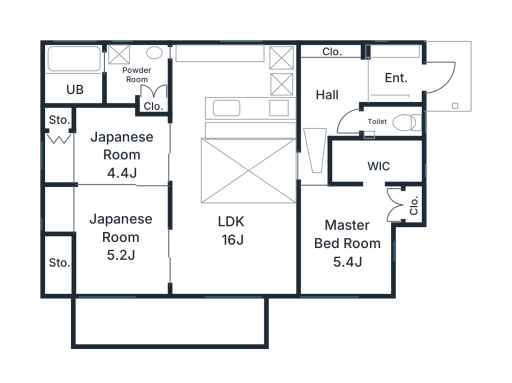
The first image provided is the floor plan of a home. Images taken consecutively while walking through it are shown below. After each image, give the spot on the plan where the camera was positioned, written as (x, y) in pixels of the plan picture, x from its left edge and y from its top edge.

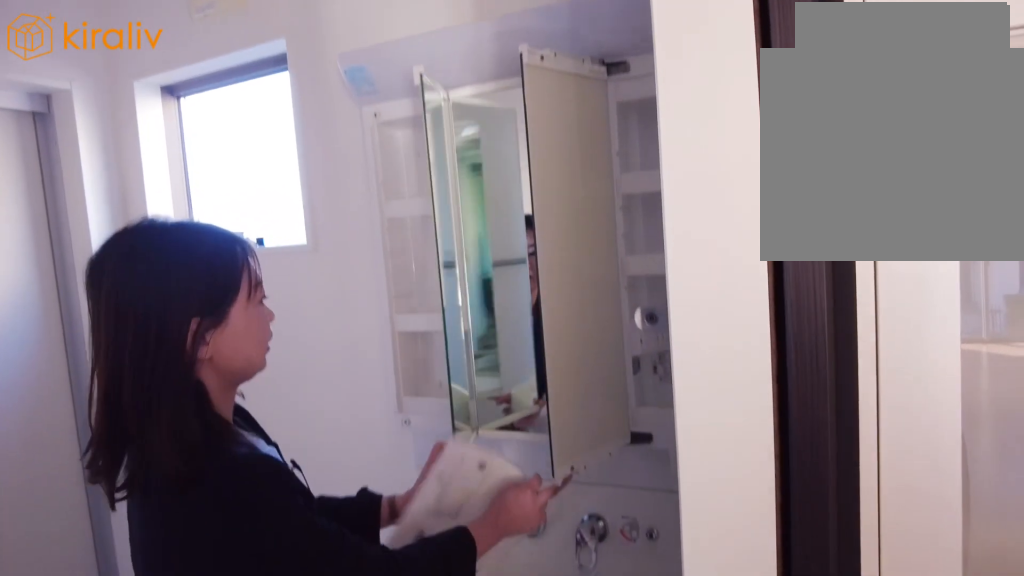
(129, 90)
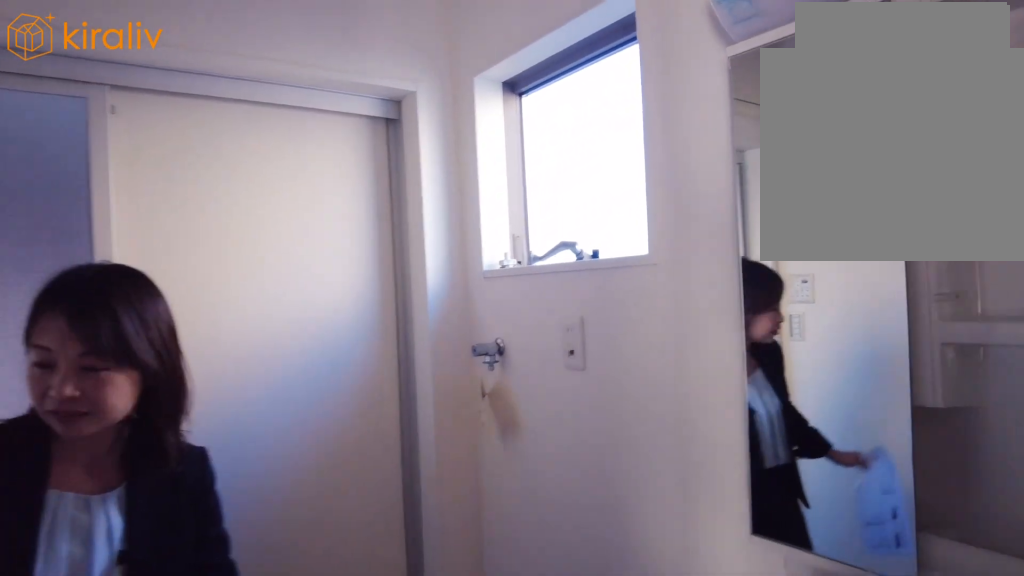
(118, 87)
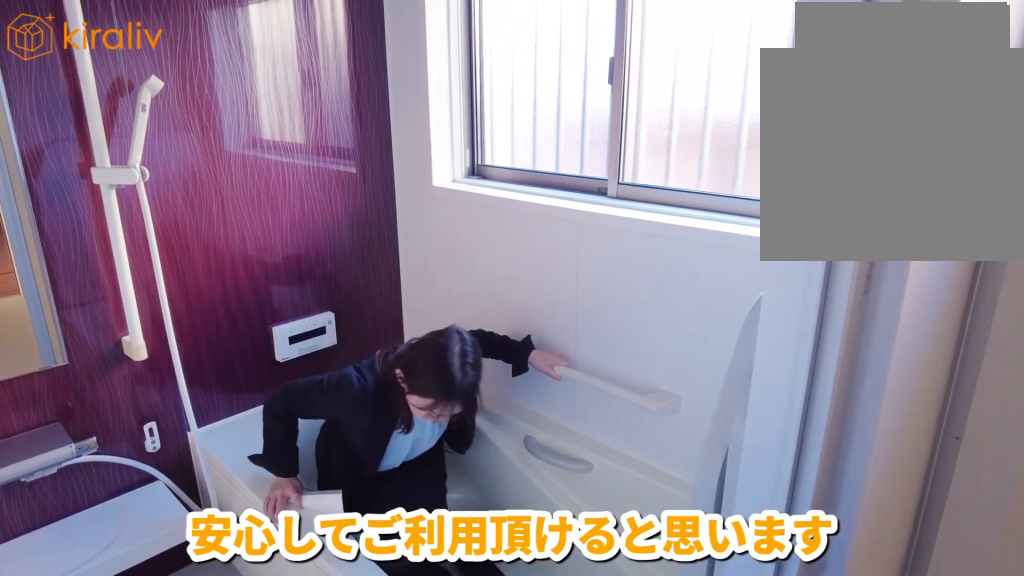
(78, 90)
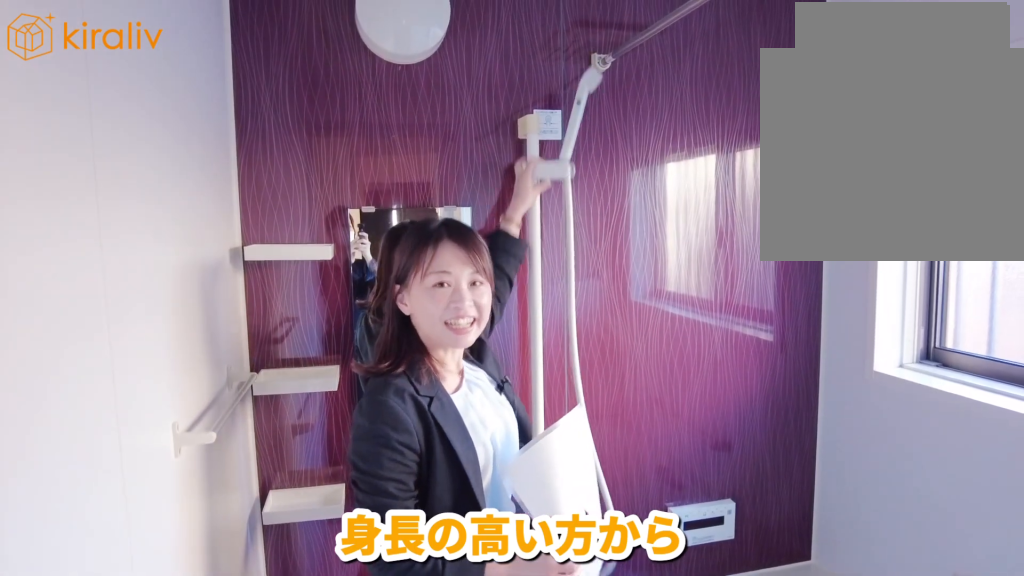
(79, 91)
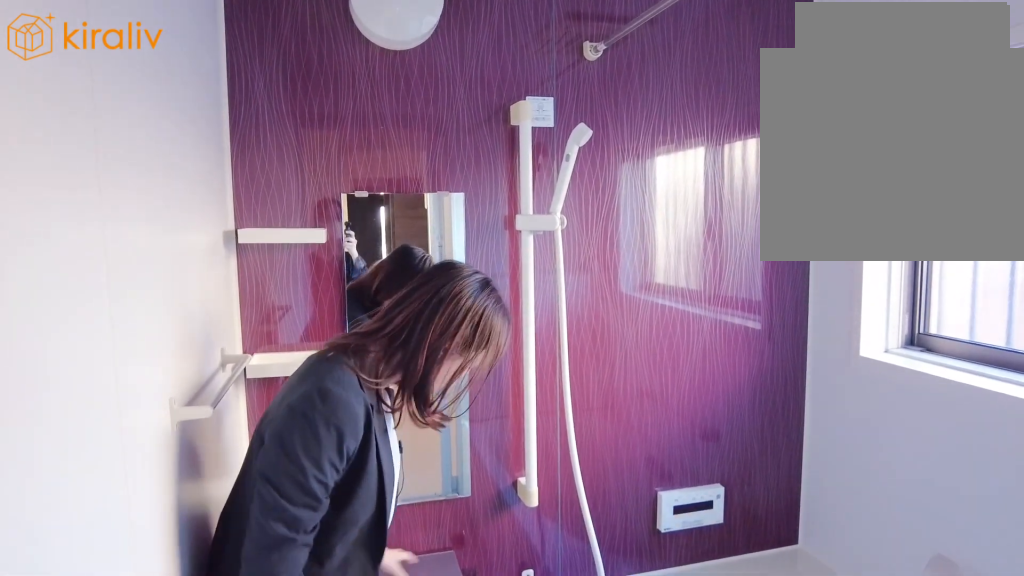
(79, 91)
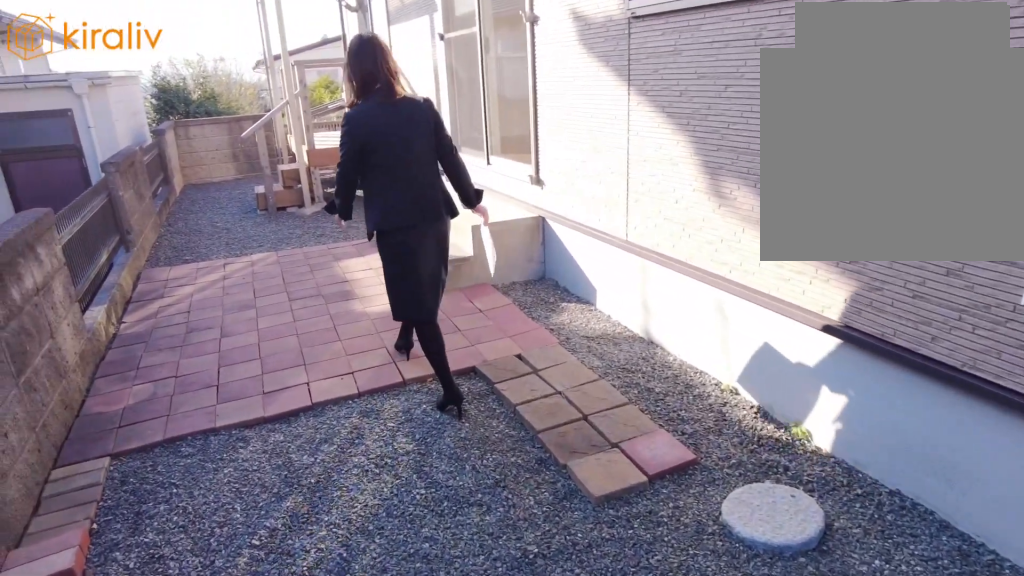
(326, 299)
